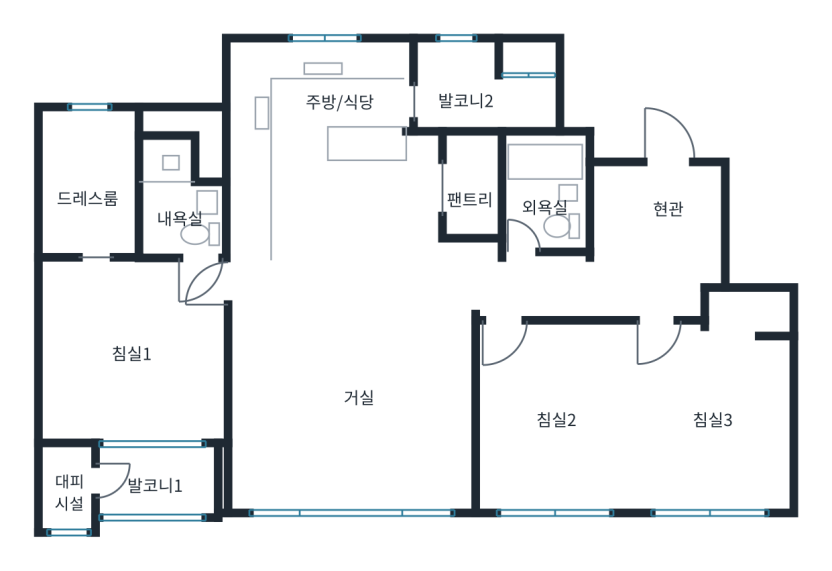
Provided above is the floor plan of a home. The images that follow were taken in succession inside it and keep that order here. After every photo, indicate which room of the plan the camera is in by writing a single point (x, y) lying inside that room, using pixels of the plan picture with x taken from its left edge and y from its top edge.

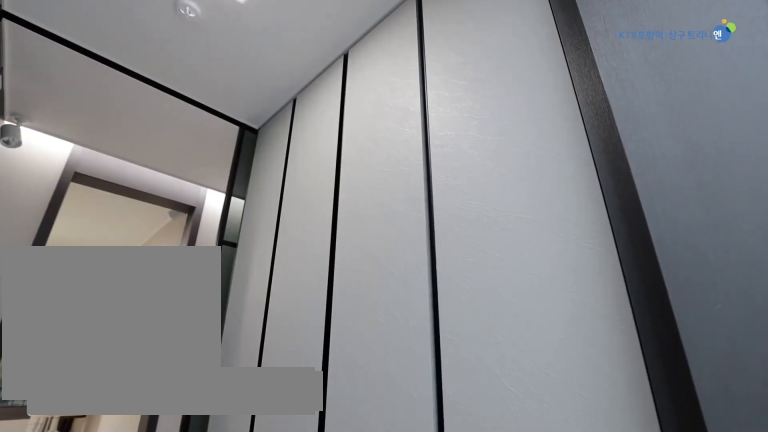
(655, 215)
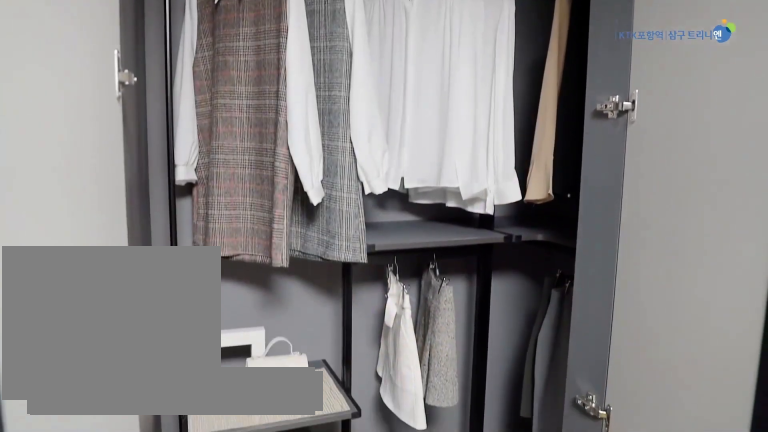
(714, 406)
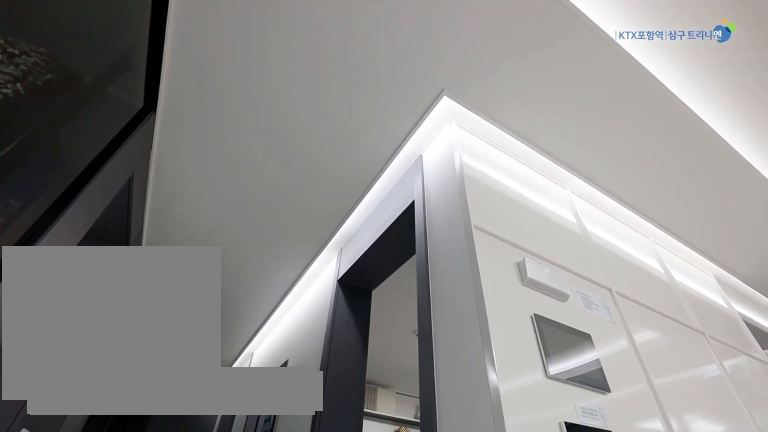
(583, 288)
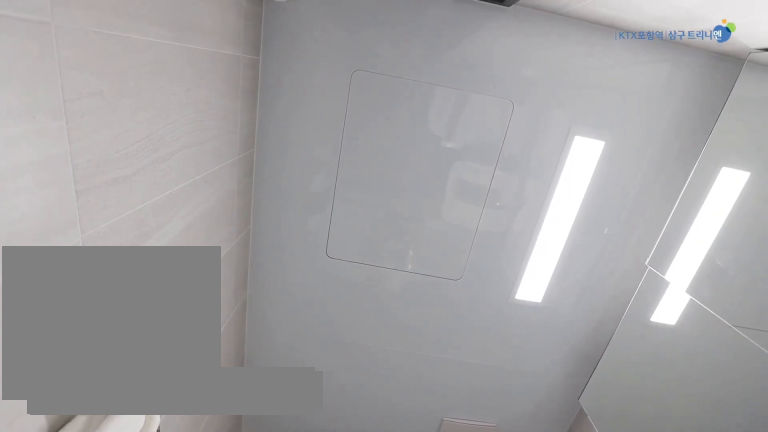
(544, 197)
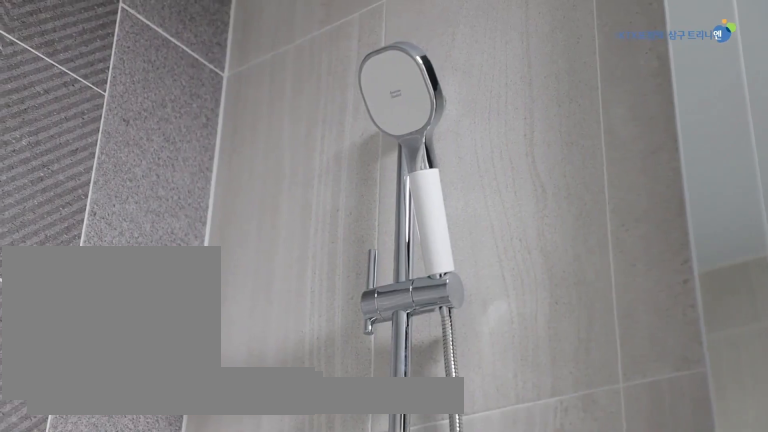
(542, 197)
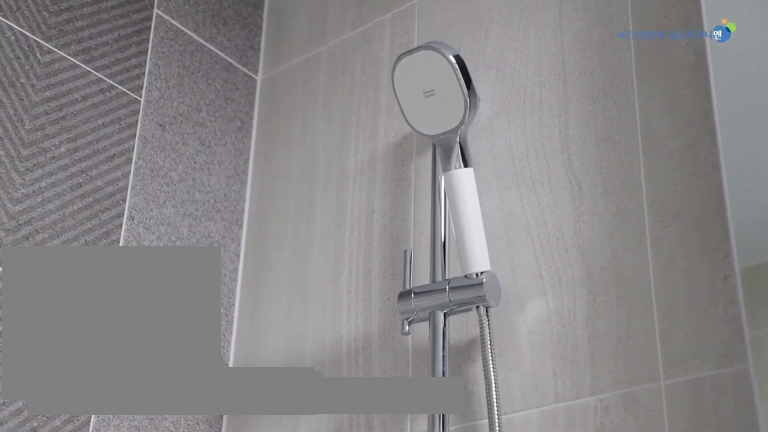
(542, 197)
